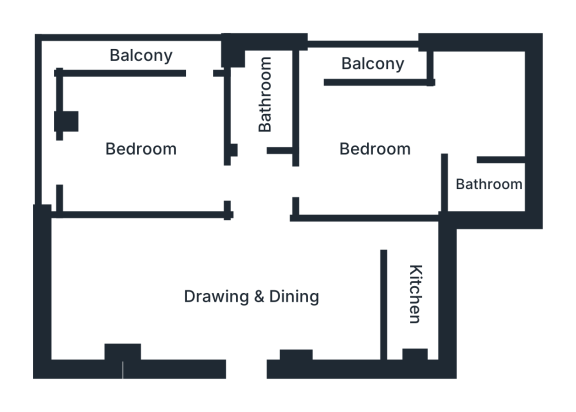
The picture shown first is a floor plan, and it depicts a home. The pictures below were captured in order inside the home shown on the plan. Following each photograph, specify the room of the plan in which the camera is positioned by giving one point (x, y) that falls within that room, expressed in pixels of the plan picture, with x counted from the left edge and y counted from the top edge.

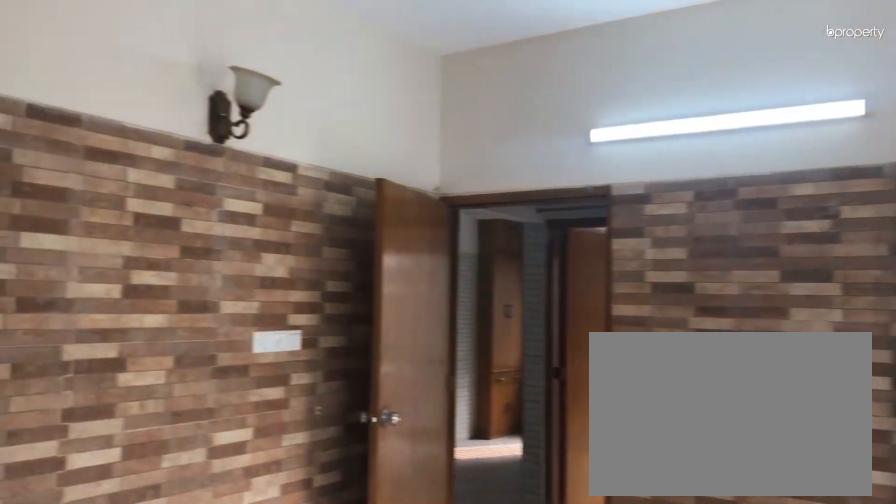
(373, 147)
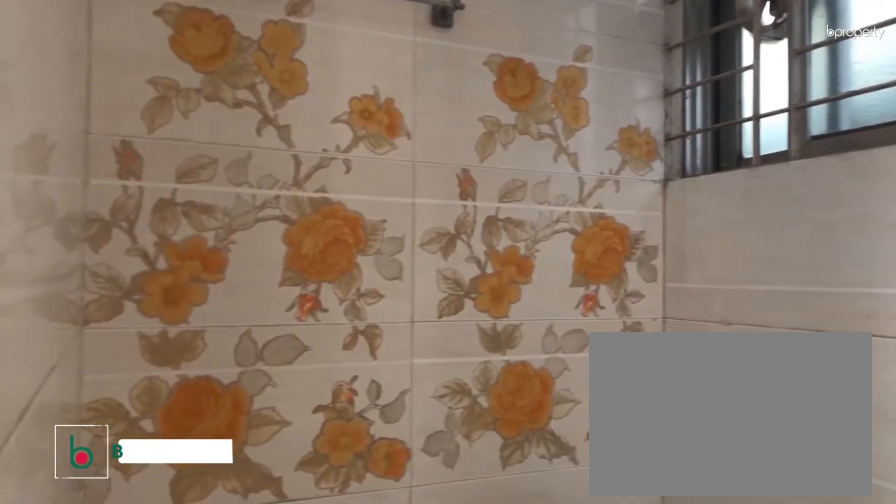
(489, 181)
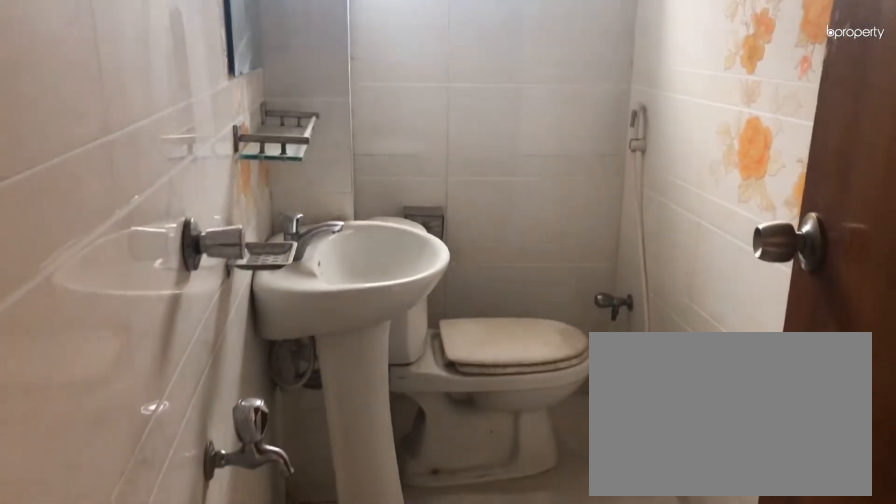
(493, 183)
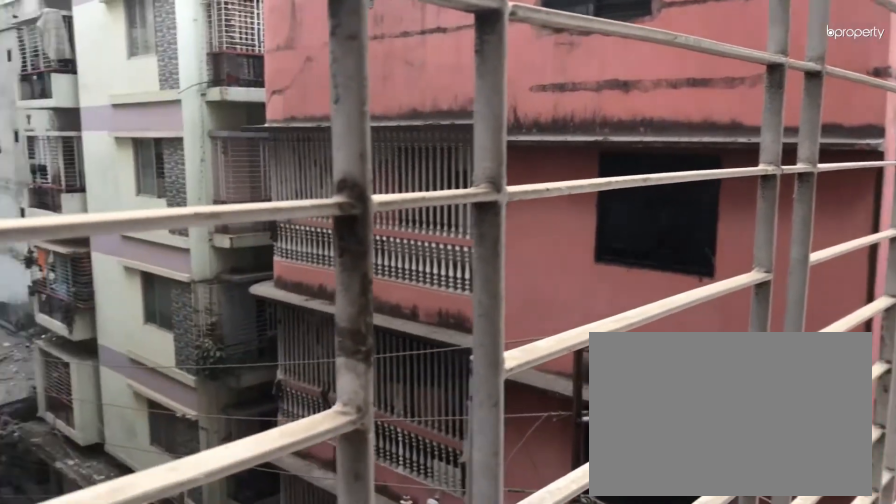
(137, 57)
